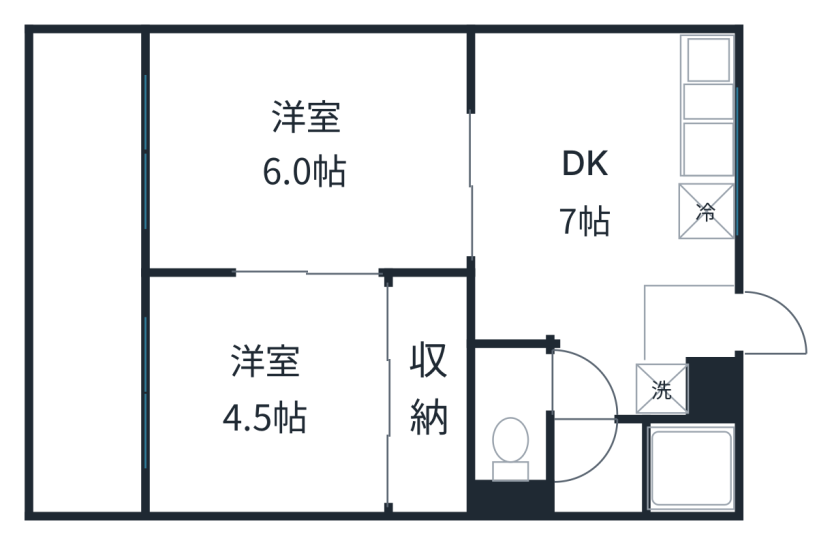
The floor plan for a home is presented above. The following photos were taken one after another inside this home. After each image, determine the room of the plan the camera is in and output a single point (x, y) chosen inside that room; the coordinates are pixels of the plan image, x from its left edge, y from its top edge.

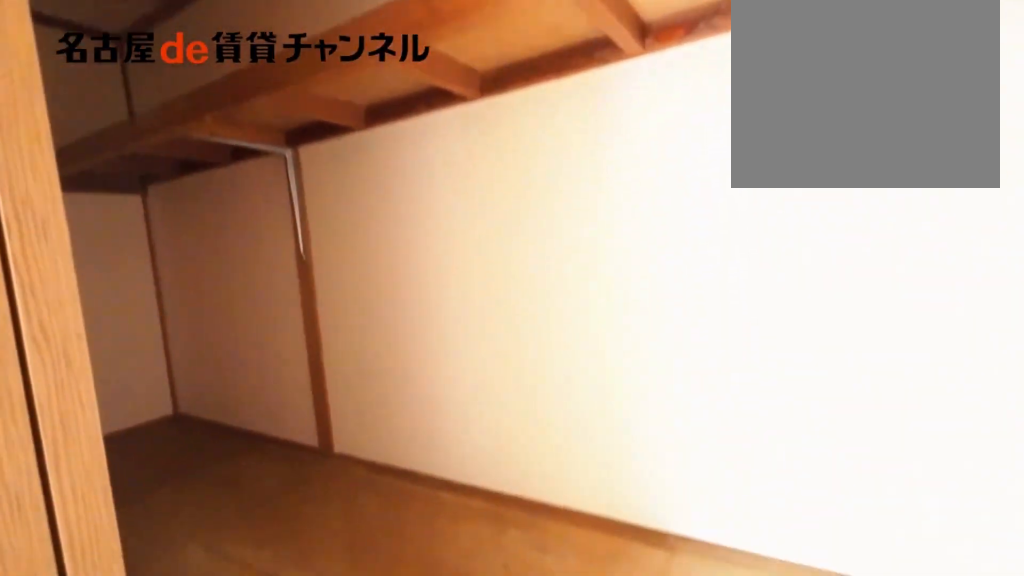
(428, 395)
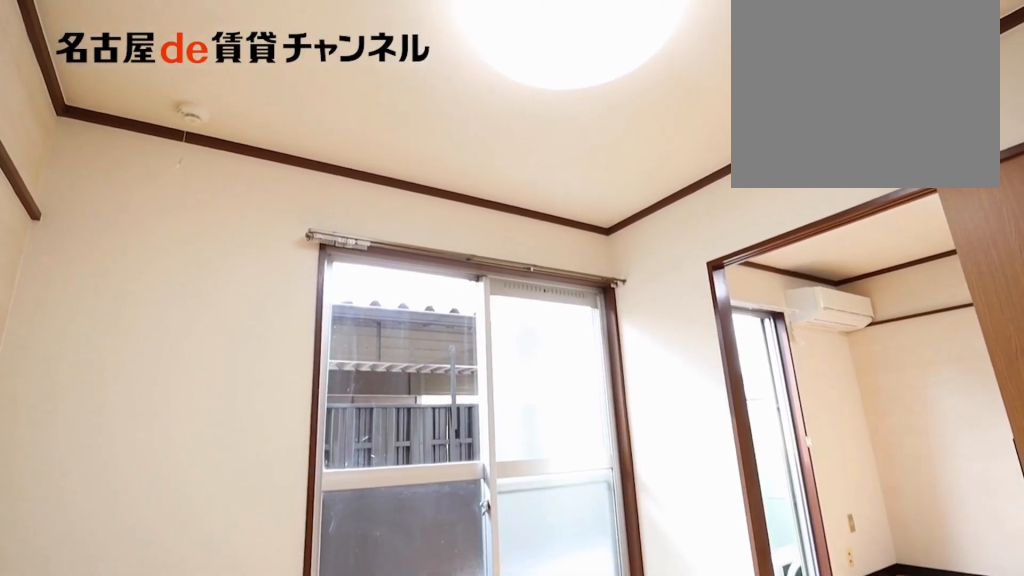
(269, 397)
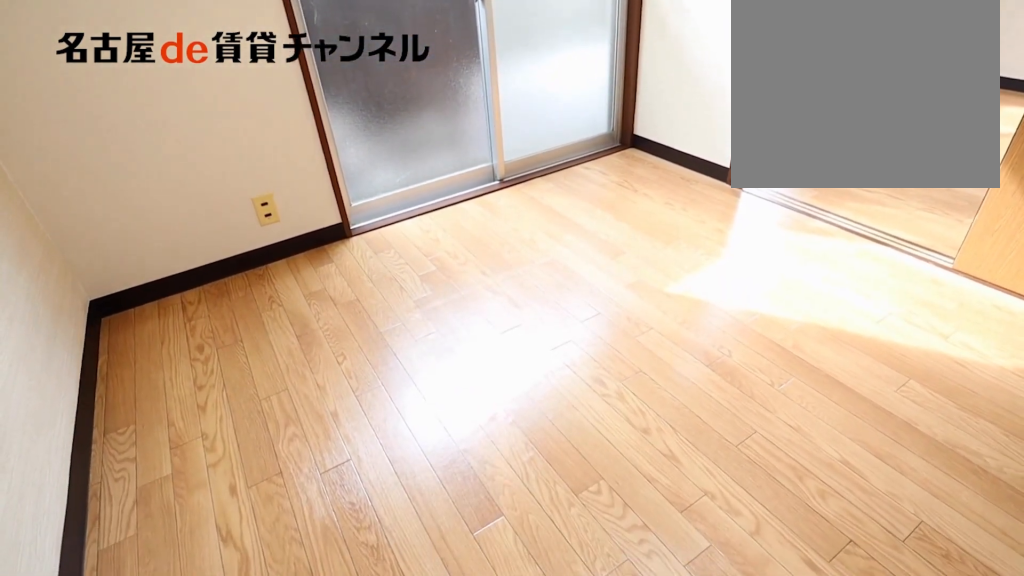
(269, 397)
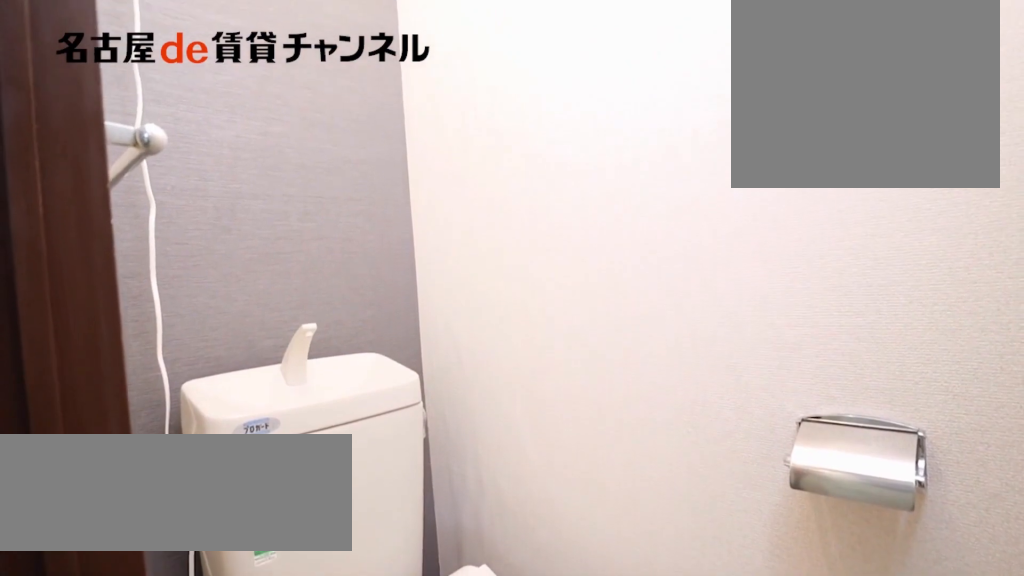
(518, 414)
